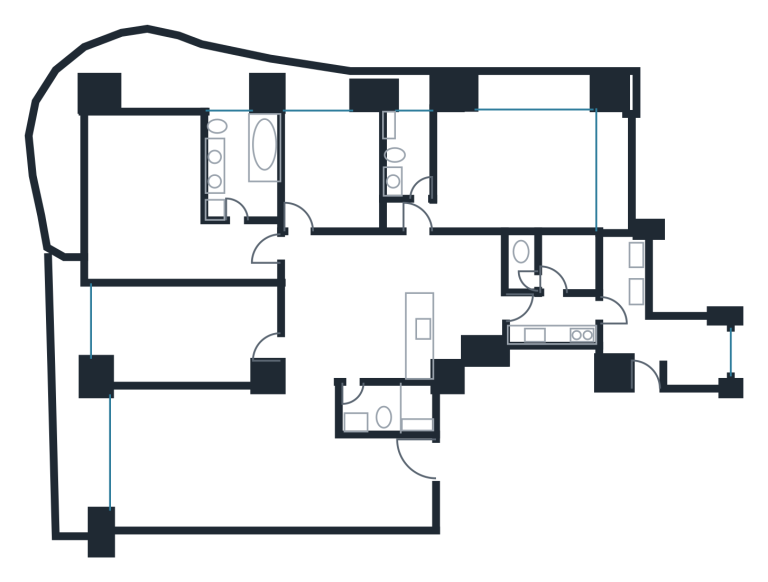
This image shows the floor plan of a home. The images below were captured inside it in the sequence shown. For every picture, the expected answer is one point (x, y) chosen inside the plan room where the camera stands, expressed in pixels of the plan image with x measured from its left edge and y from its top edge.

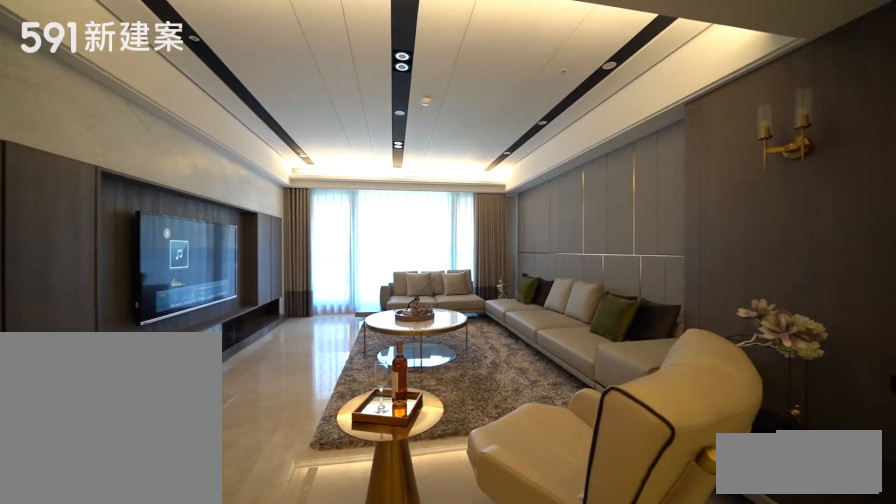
(190, 462)
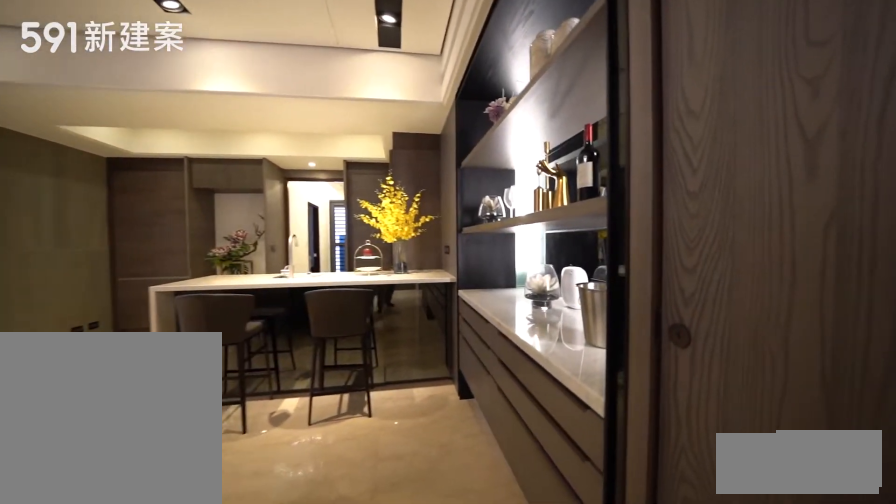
(340, 306)
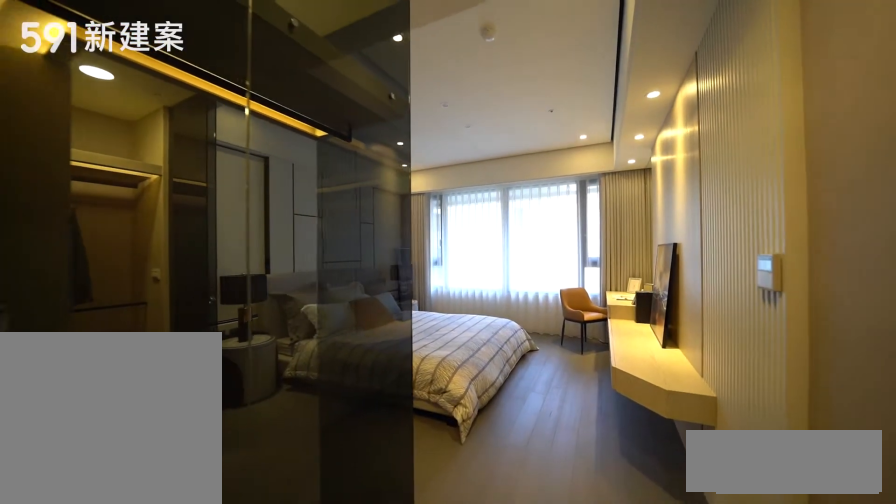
(510, 171)
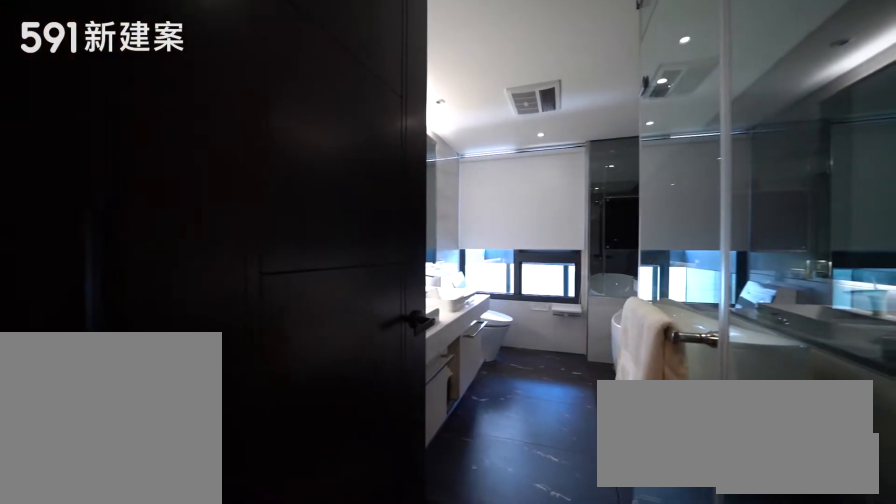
(249, 159)
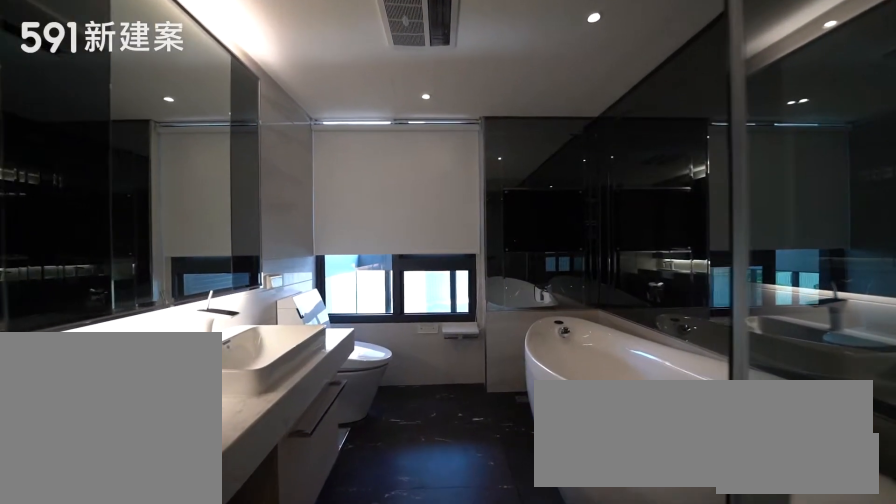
(249, 159)
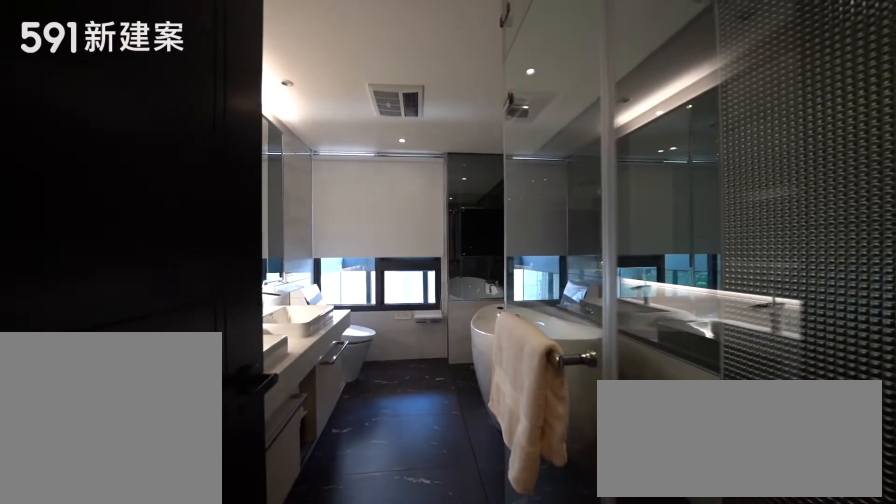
(249, 159)
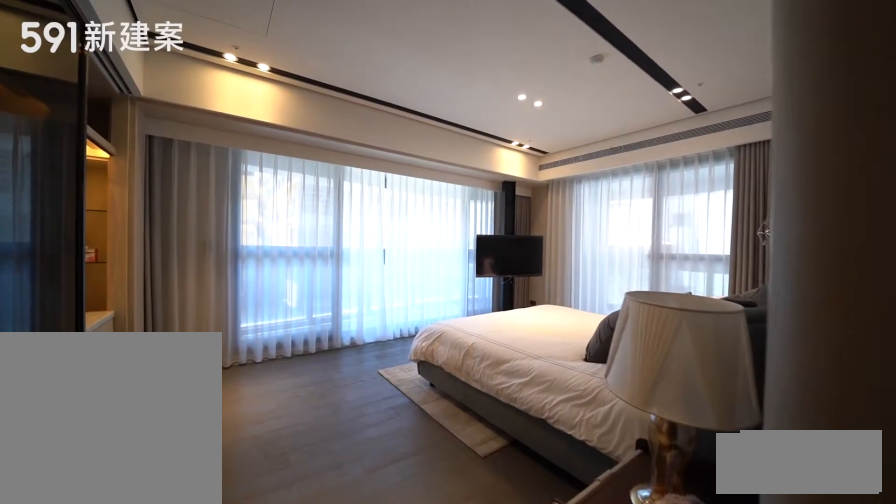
(163, 206)
